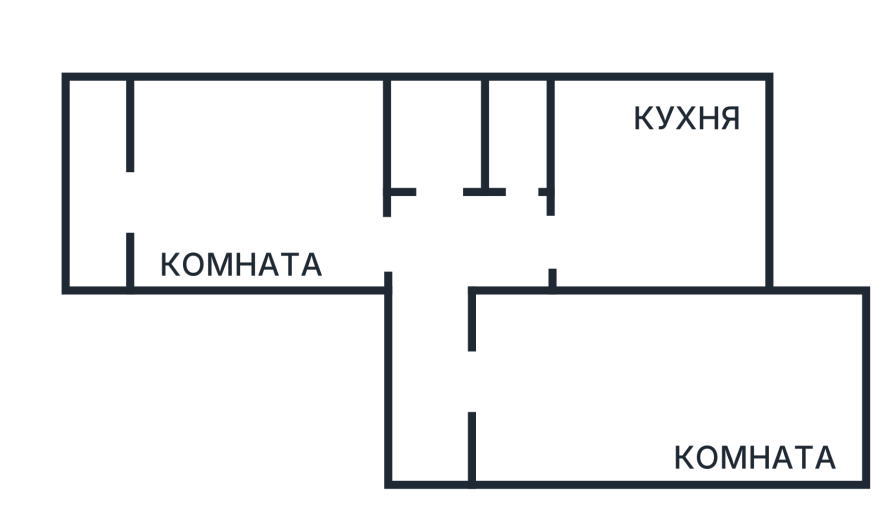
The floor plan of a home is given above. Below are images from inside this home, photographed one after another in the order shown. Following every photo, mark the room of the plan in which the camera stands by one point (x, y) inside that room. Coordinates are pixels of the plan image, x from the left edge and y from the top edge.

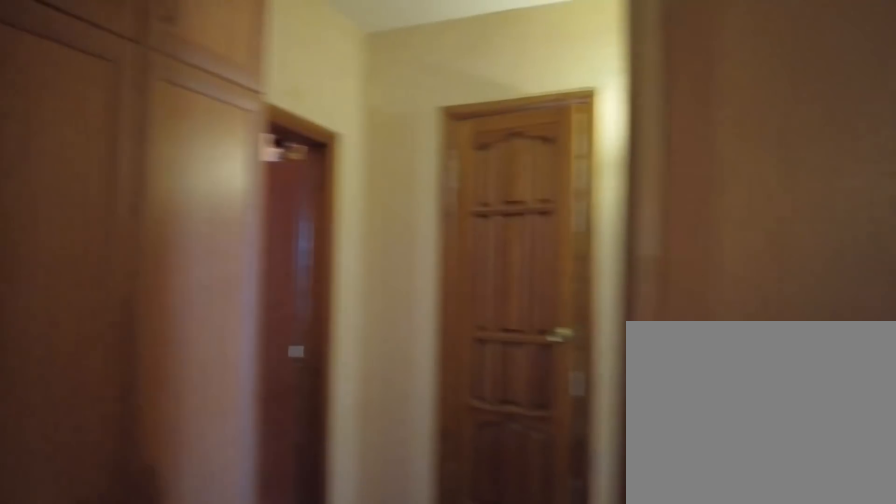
(441, 445)
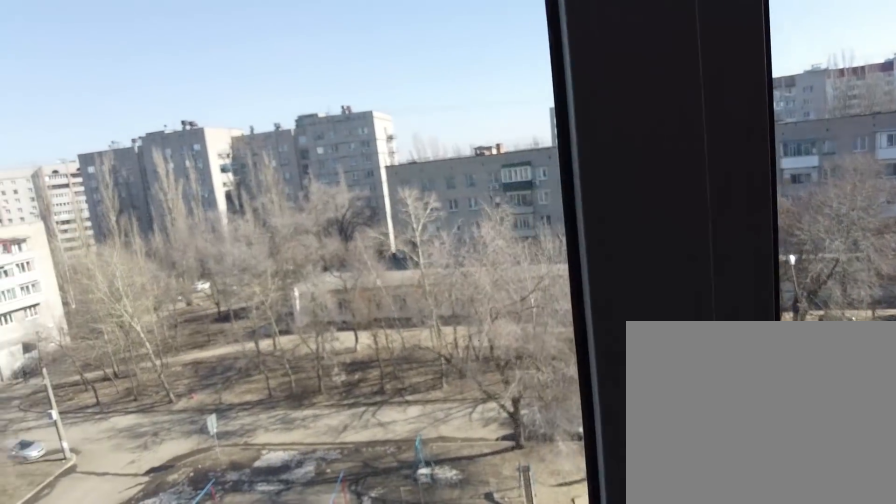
(585, 421)
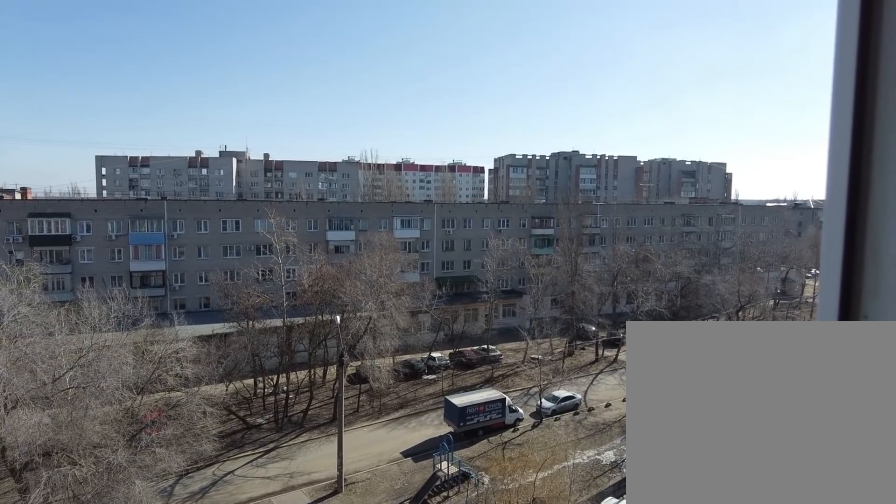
(585, 421)
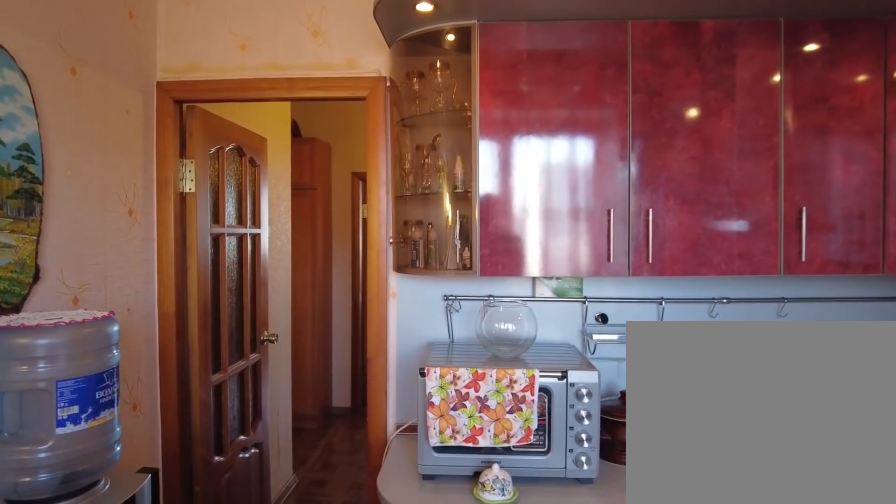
(603, 246)
